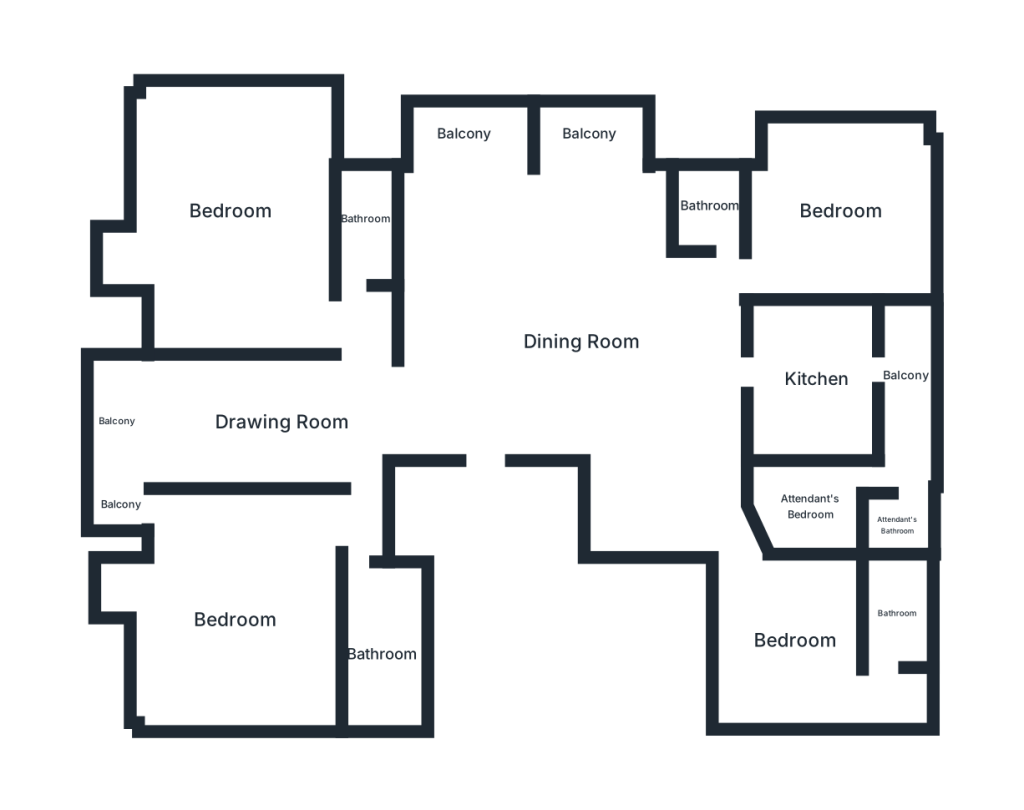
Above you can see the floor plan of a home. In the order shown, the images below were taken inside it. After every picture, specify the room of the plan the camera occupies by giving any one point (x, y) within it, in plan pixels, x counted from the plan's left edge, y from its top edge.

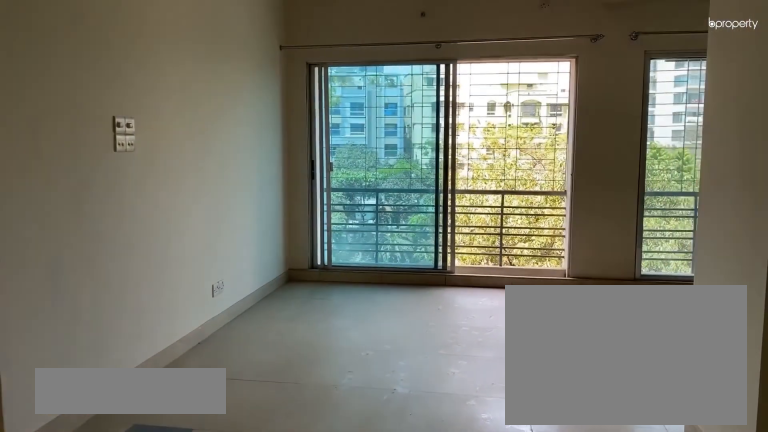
(582, 341)
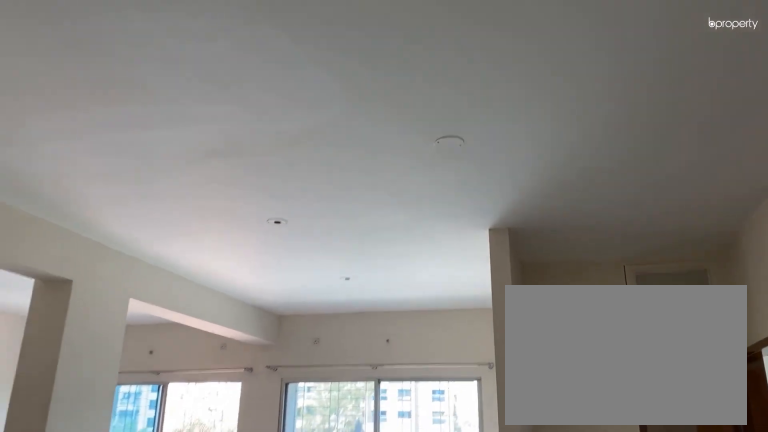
(582, 341)
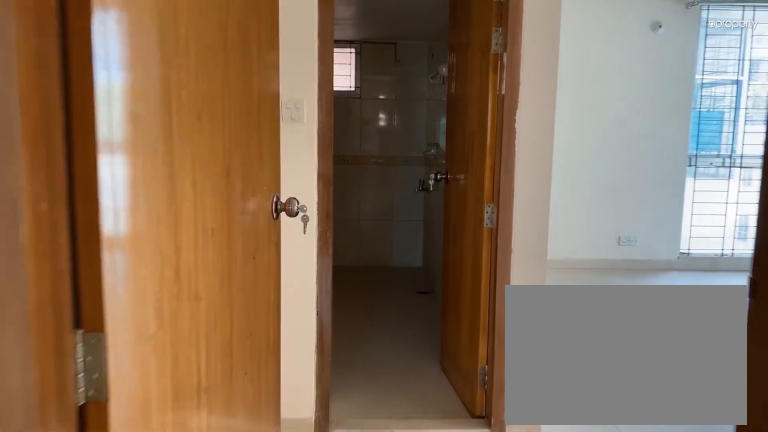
(361, 498)
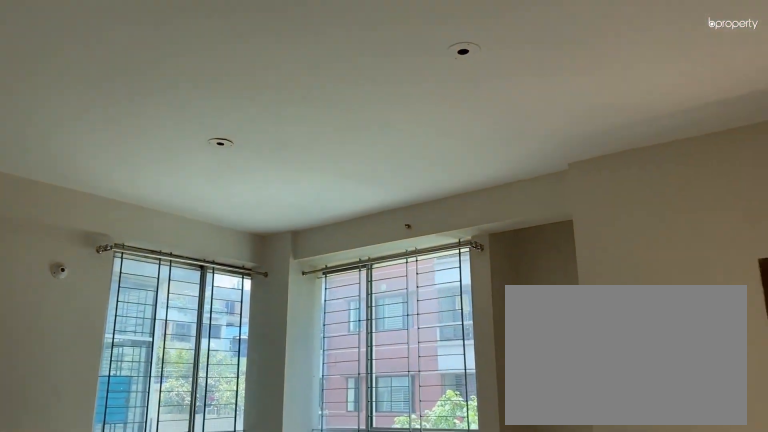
(235, 616)
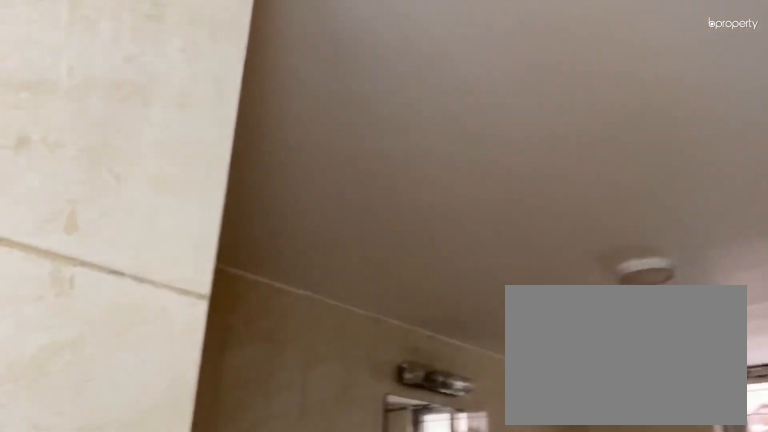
(381, 654)
